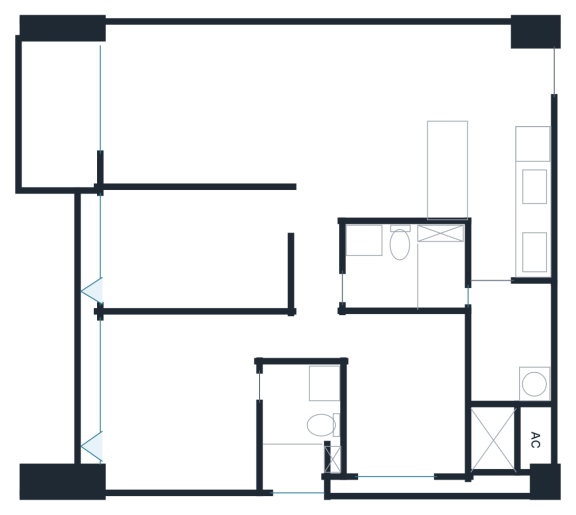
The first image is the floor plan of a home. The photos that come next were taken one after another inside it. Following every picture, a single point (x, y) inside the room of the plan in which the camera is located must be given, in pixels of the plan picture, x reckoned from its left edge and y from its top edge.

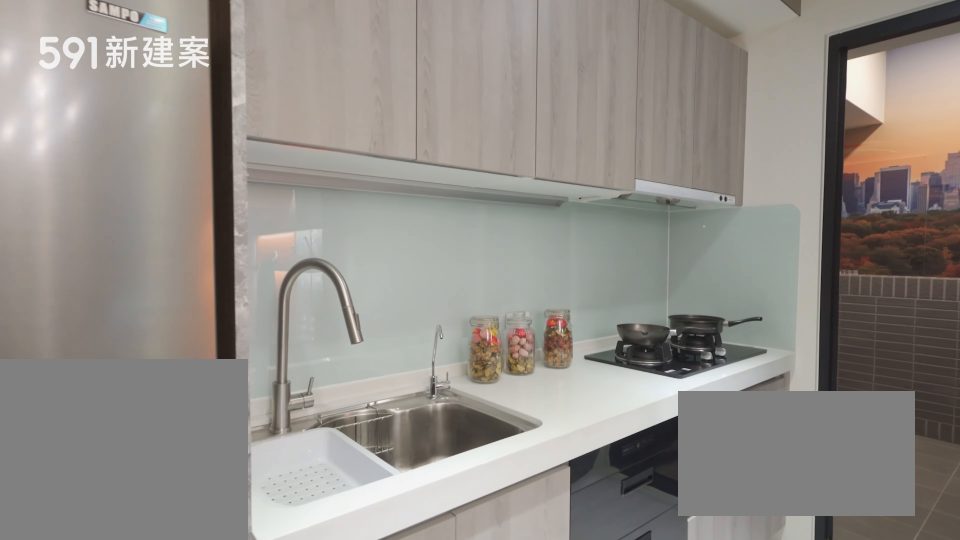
(511, 188)
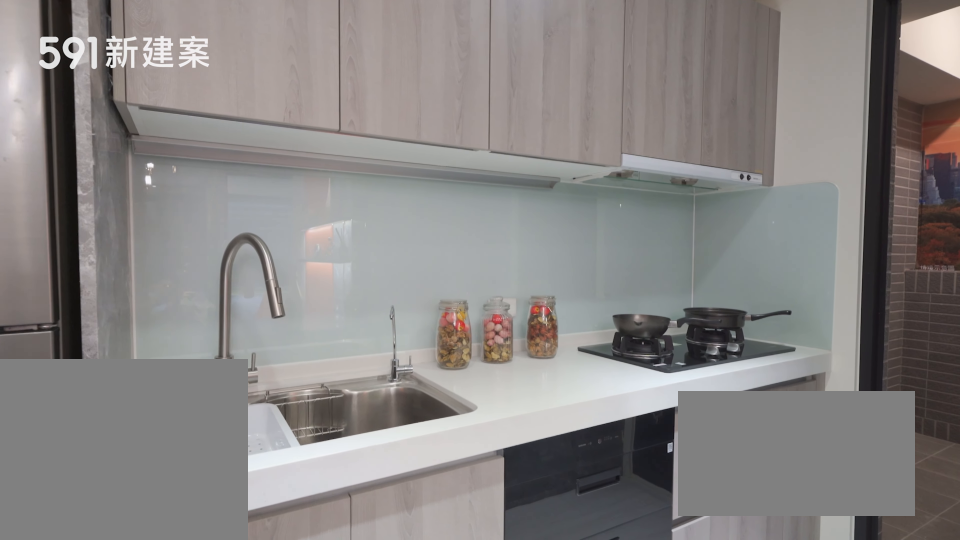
(511, 188)
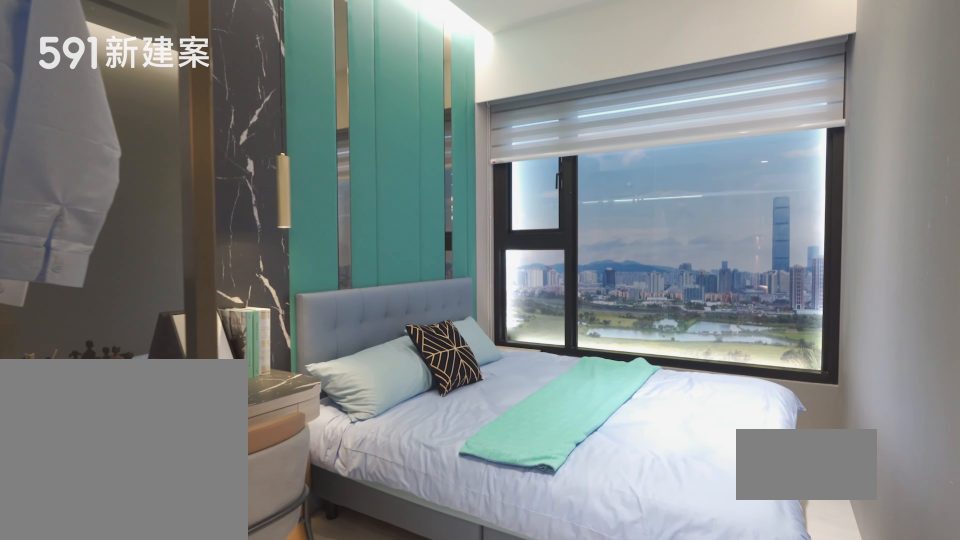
(192, 250)
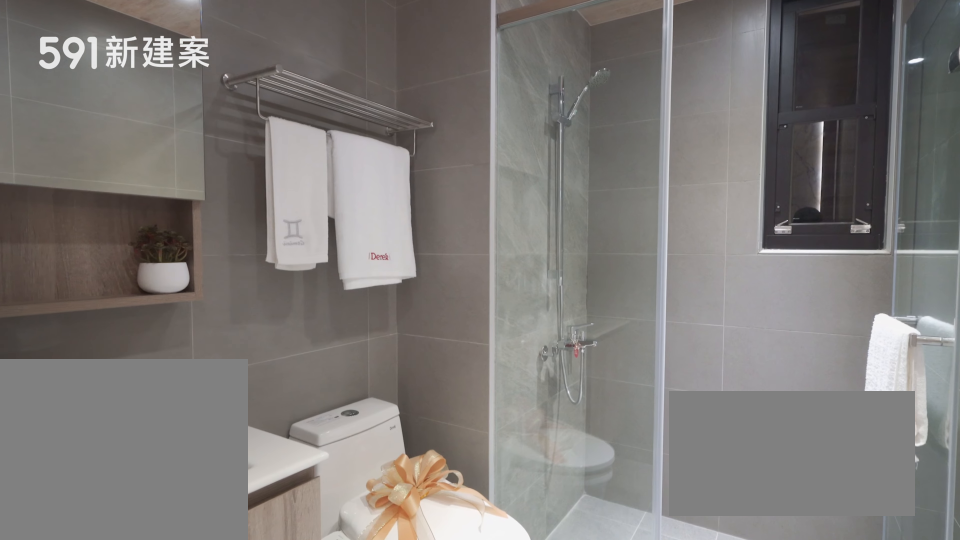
(404, 266)
